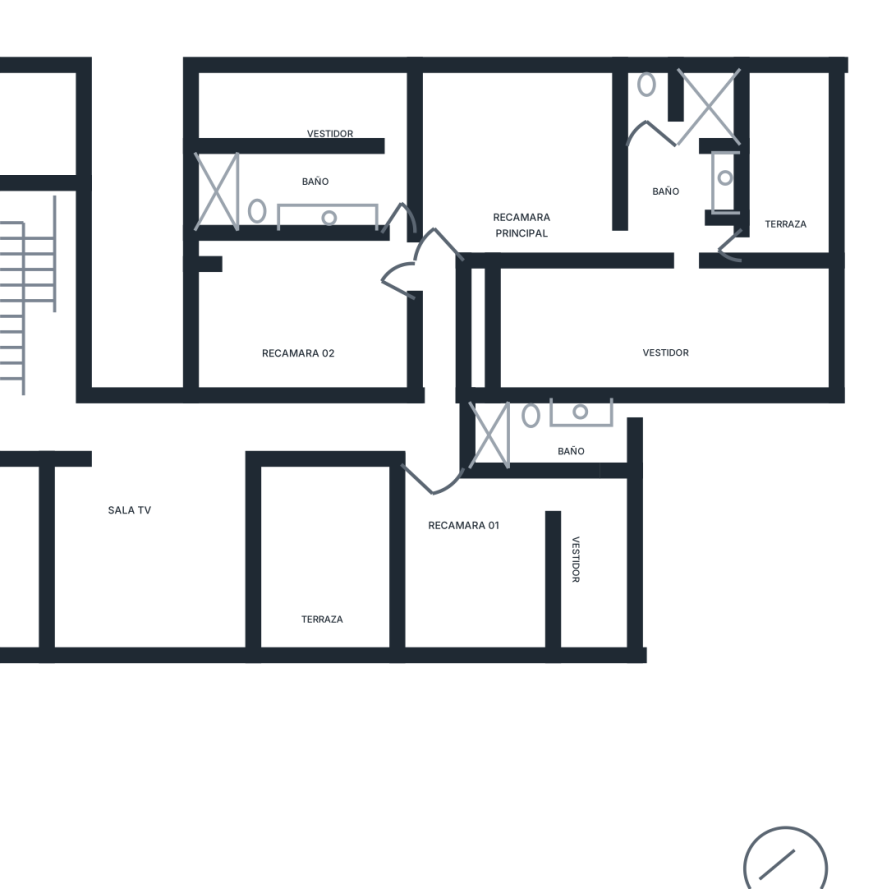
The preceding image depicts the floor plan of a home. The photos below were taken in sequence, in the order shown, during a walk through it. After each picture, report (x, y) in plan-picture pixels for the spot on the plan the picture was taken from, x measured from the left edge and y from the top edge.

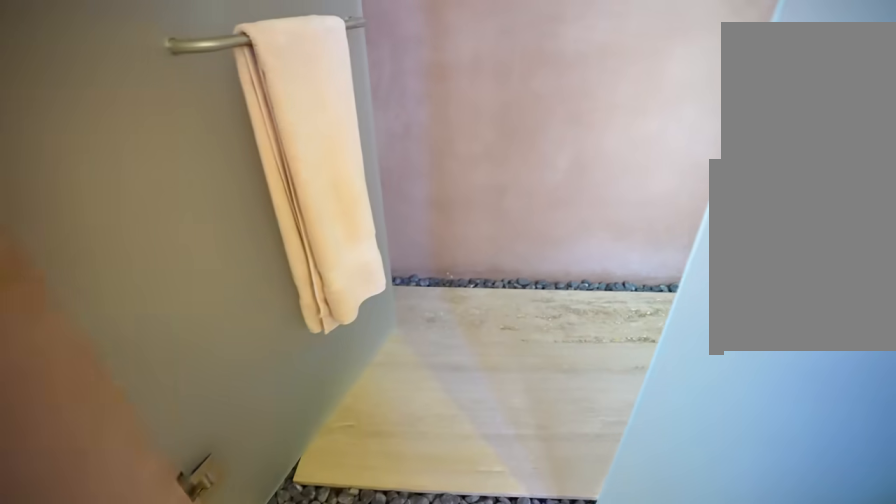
(535, 450)
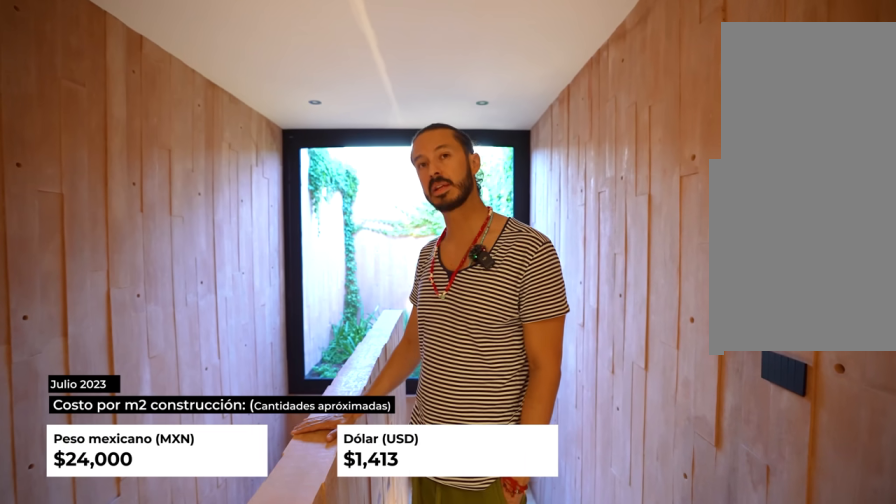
(54, 413)
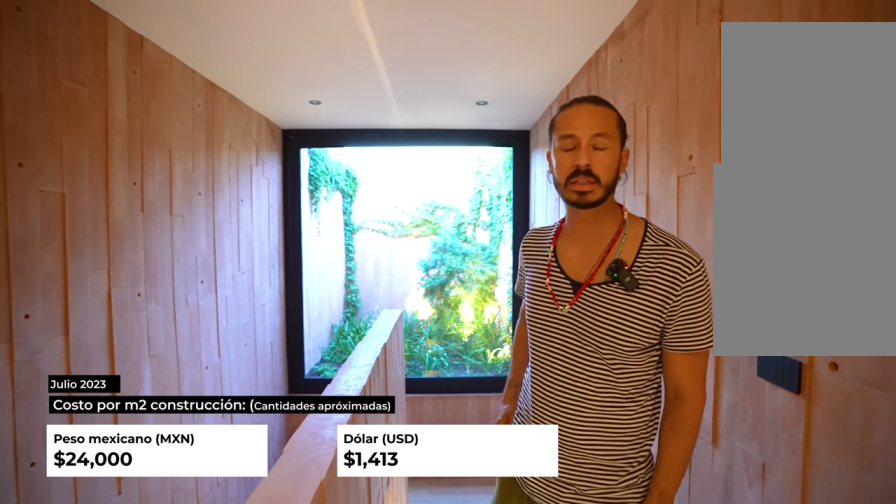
(54, 413)
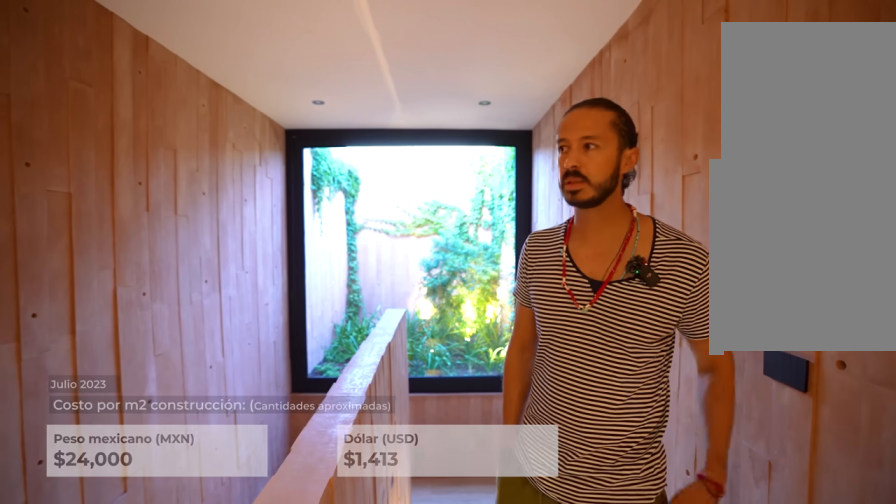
(54, 413)
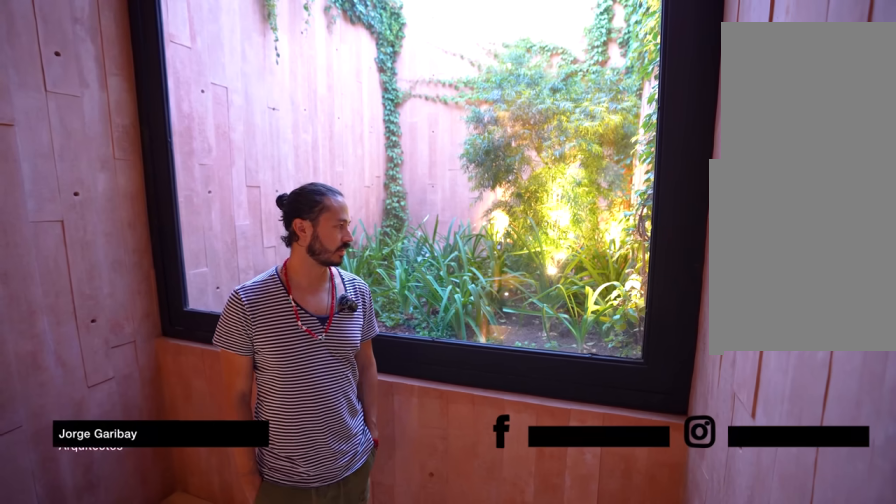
(64, 344)
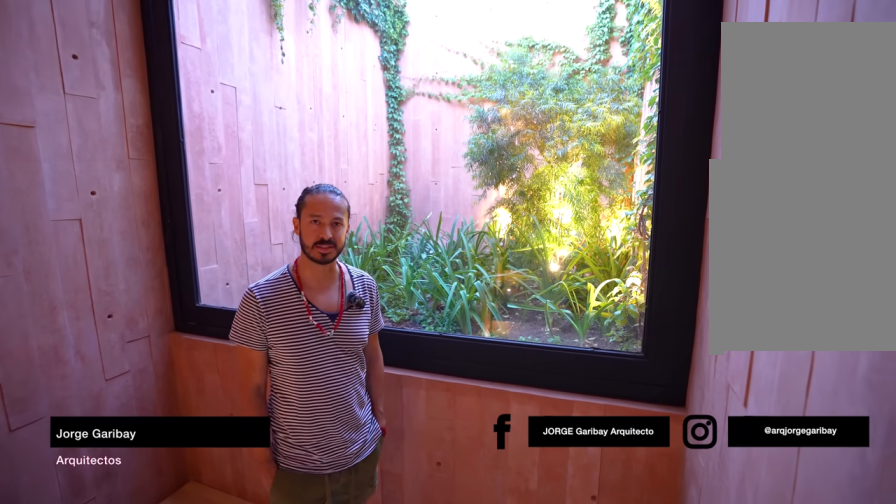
(57, 253)
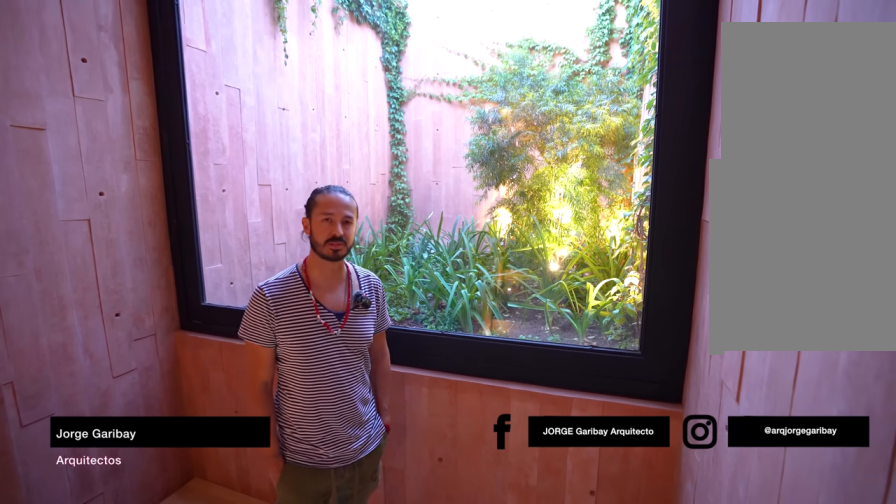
(51, 250)
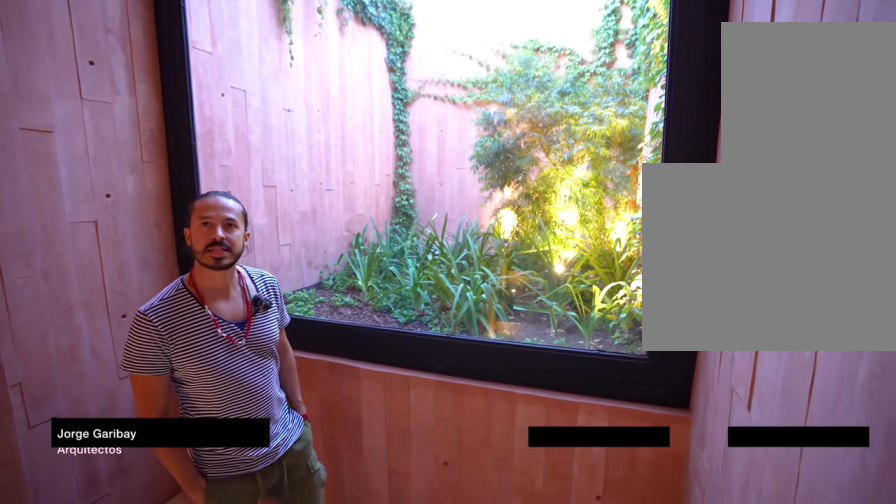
(51, 249)
